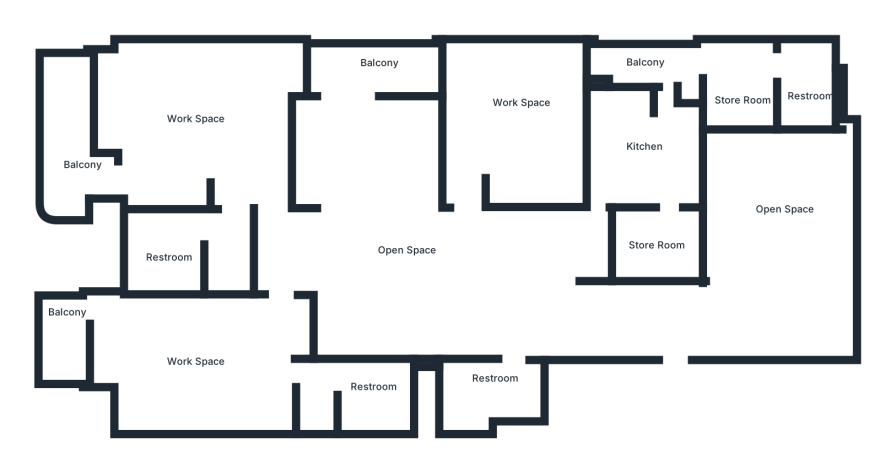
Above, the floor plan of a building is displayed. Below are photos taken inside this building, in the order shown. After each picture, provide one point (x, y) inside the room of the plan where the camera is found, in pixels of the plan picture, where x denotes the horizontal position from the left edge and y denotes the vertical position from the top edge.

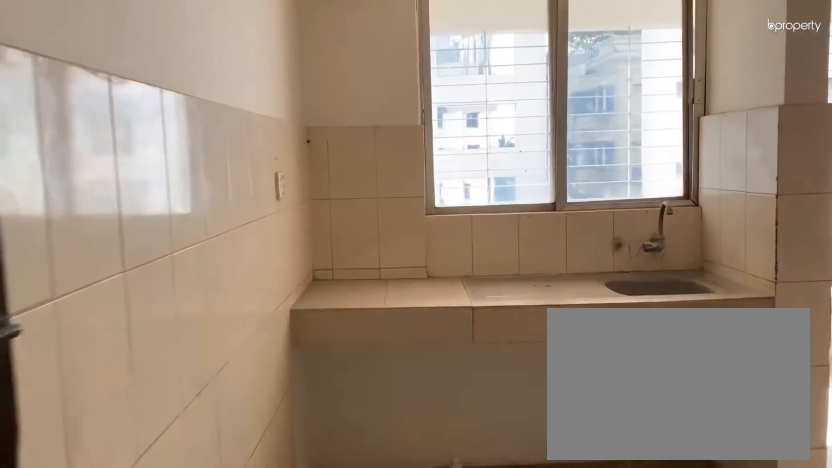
(657, 157)
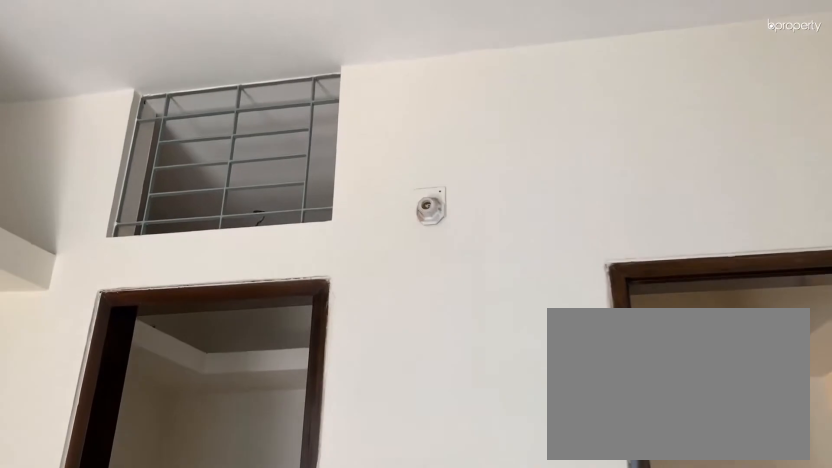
(657, 157)
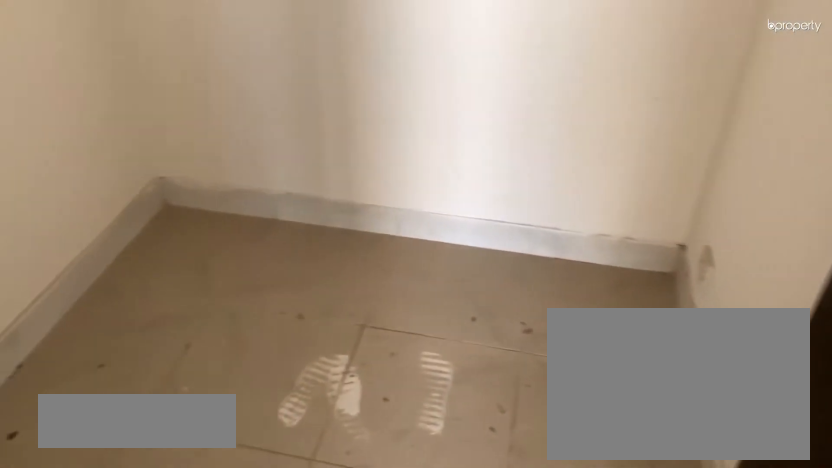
(659, 248)
